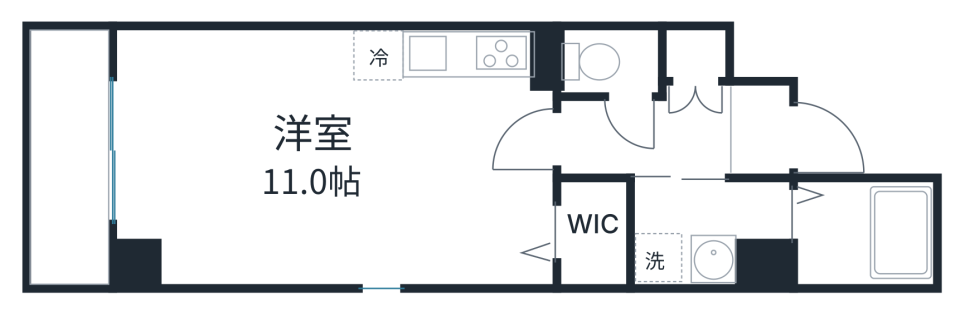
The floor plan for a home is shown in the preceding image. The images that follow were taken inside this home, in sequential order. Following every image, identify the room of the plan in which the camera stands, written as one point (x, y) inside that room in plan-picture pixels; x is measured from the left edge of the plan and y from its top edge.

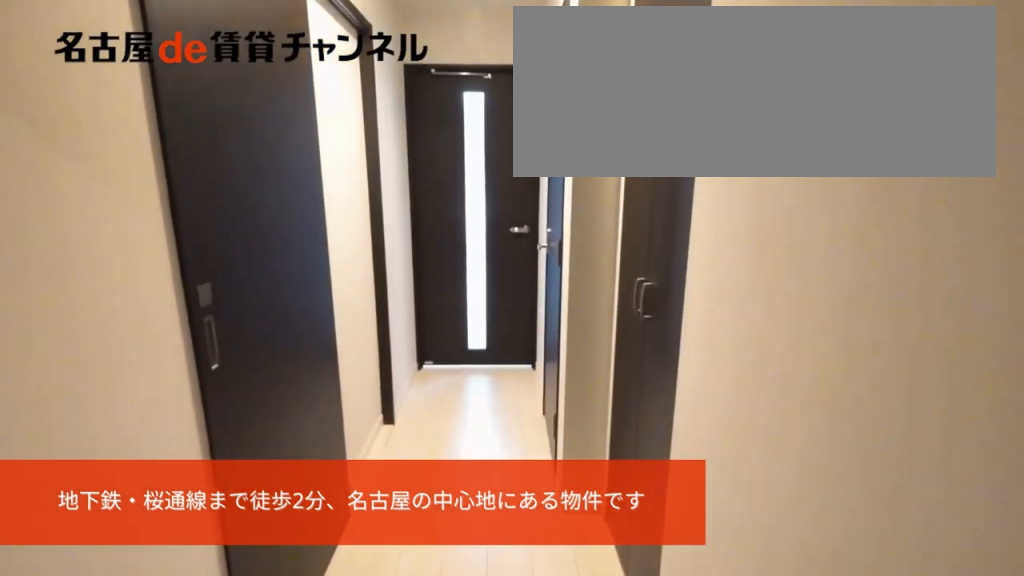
(760, 131)
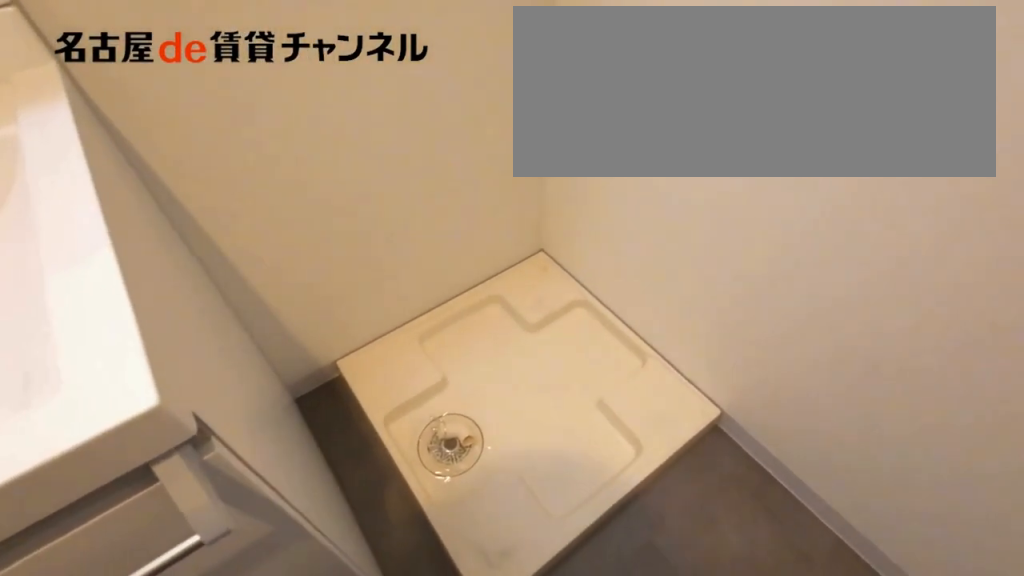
(710, 229)
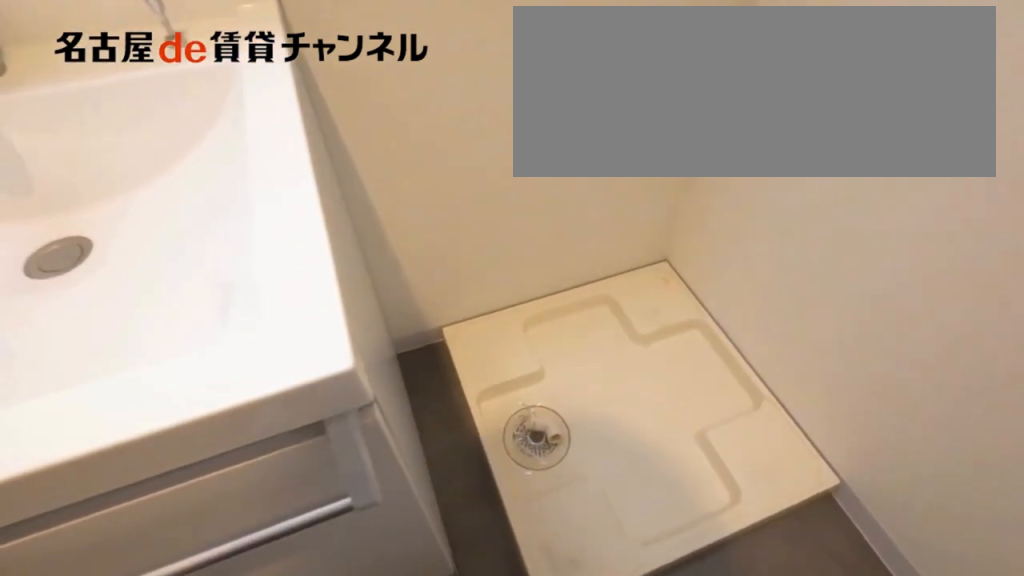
(710, 229)
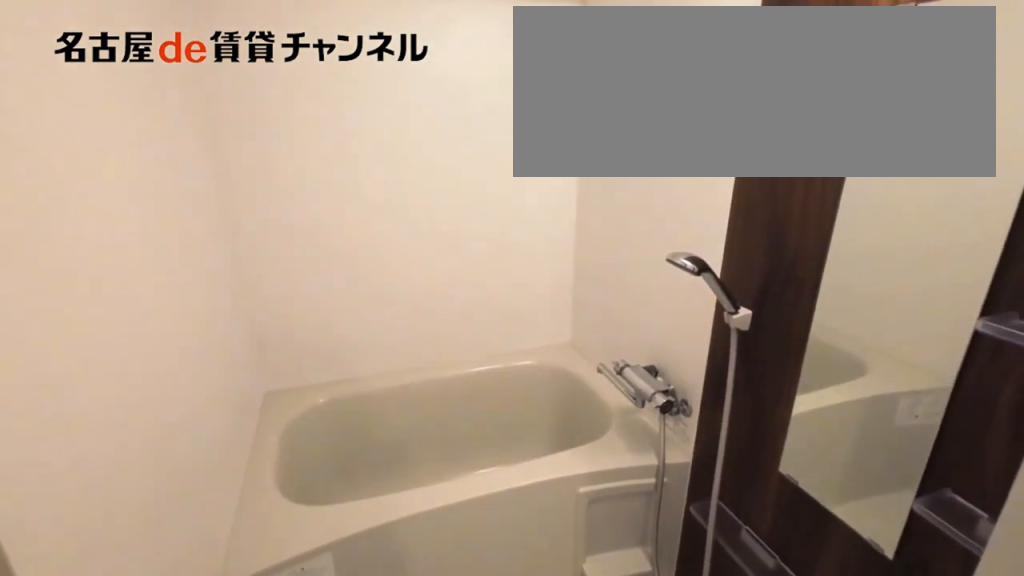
(862, 231)
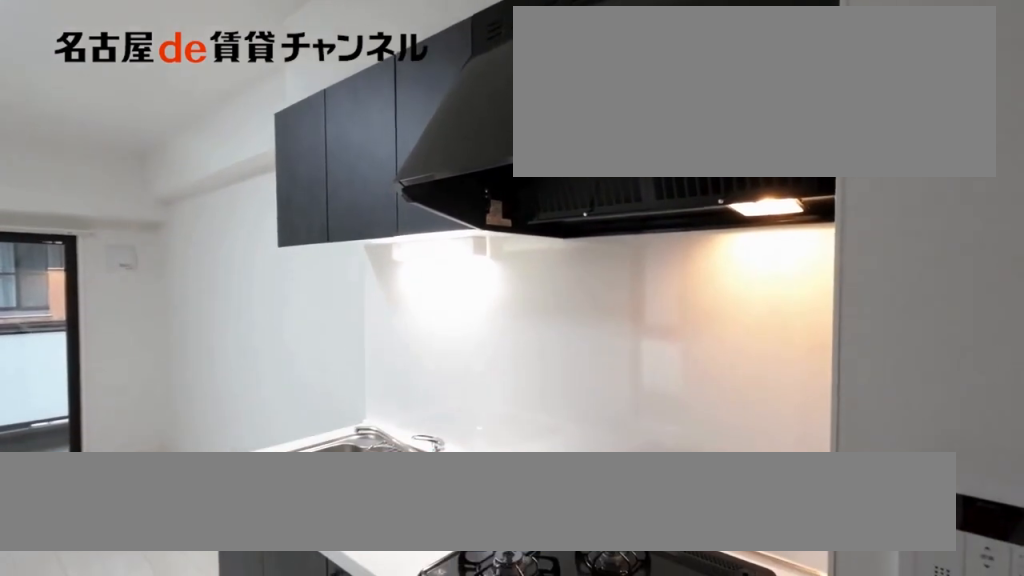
(457, 66)
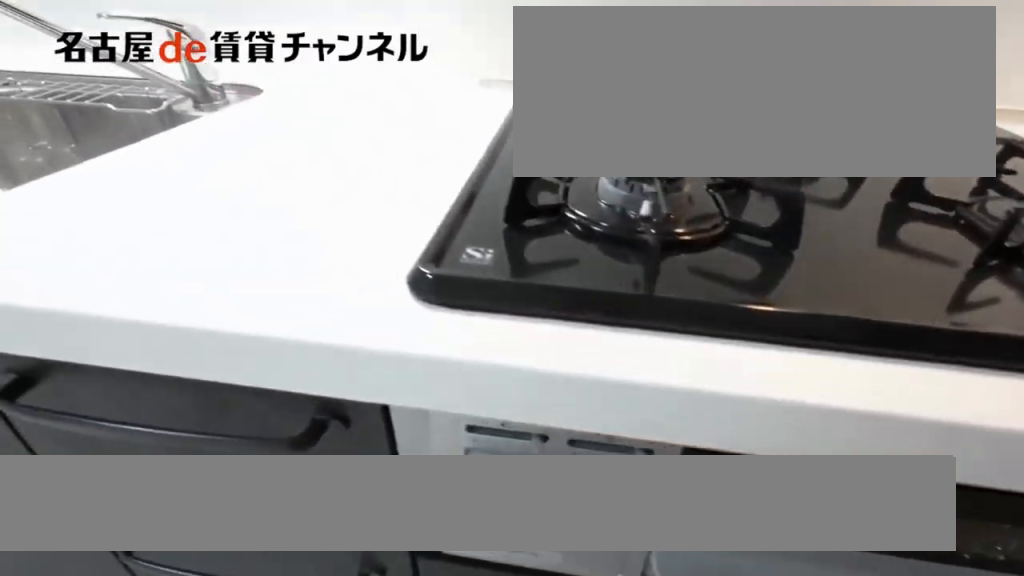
(457, 66)
